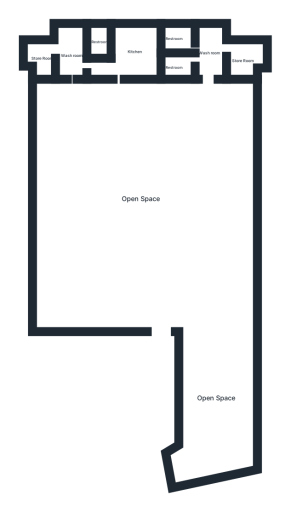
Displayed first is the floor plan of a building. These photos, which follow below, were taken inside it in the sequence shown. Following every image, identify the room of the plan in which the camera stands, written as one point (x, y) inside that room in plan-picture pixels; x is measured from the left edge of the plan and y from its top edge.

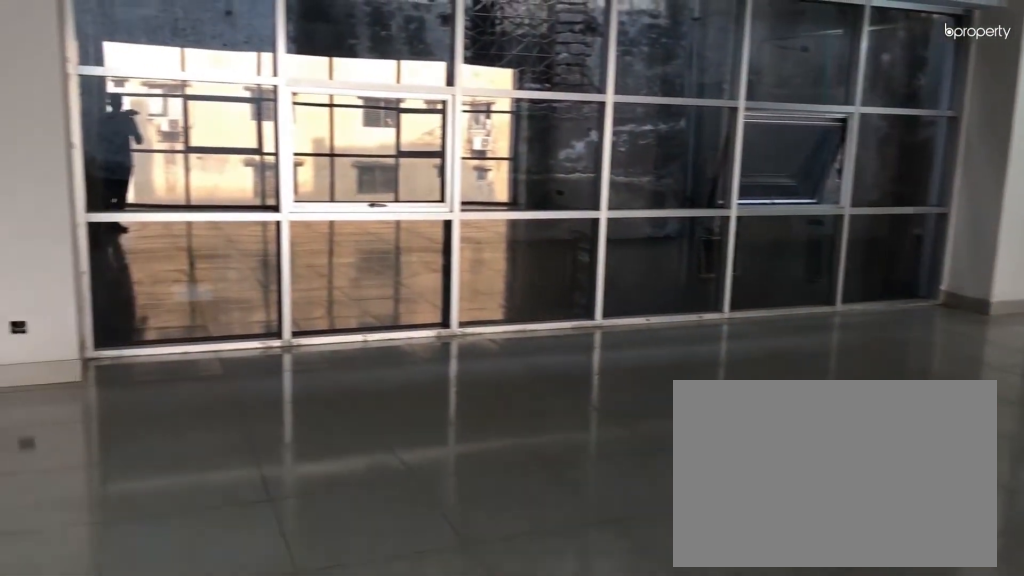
(139, 197)
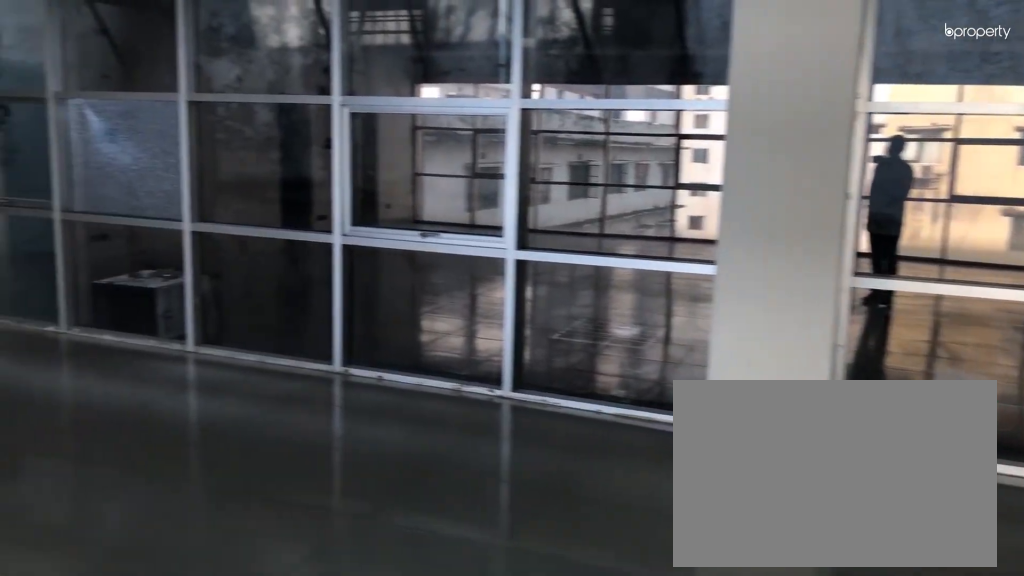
(139, 197)
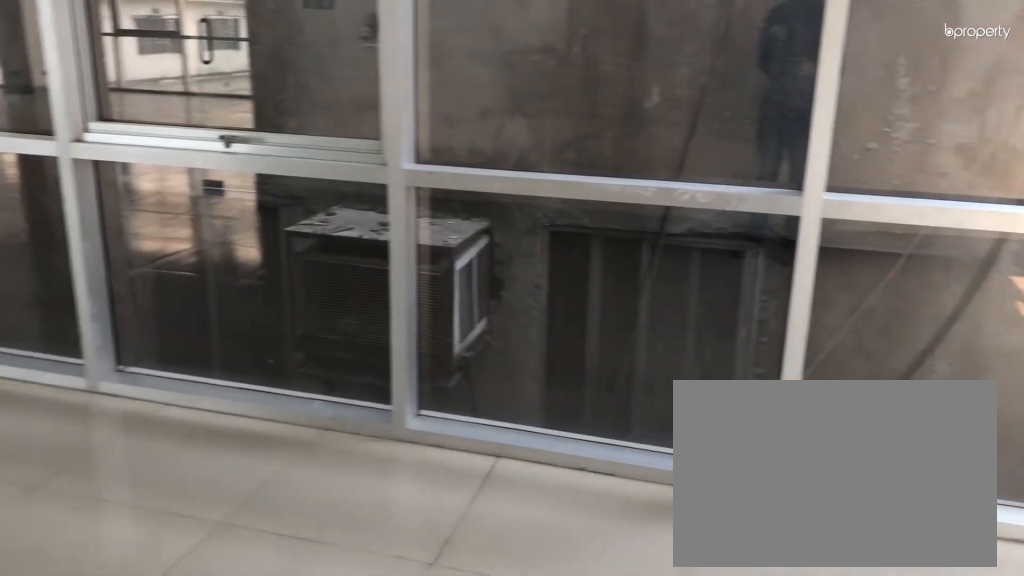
(218, 402)
